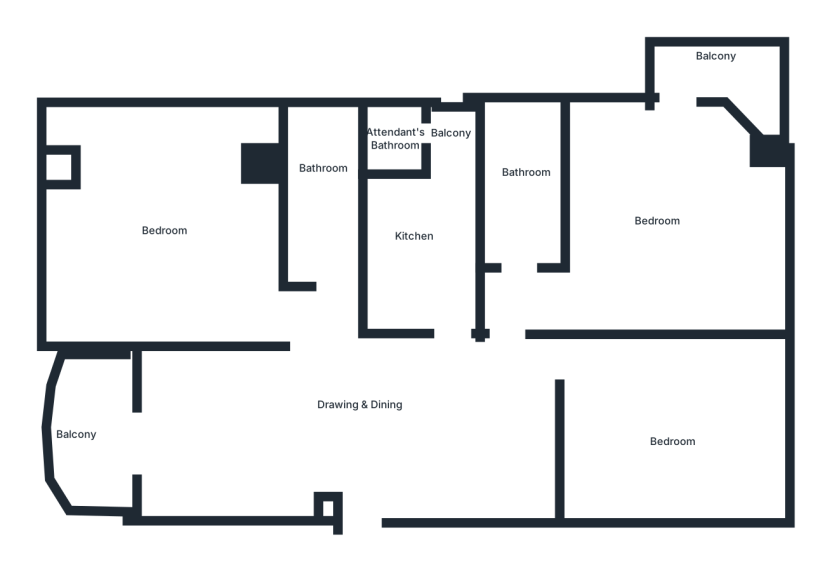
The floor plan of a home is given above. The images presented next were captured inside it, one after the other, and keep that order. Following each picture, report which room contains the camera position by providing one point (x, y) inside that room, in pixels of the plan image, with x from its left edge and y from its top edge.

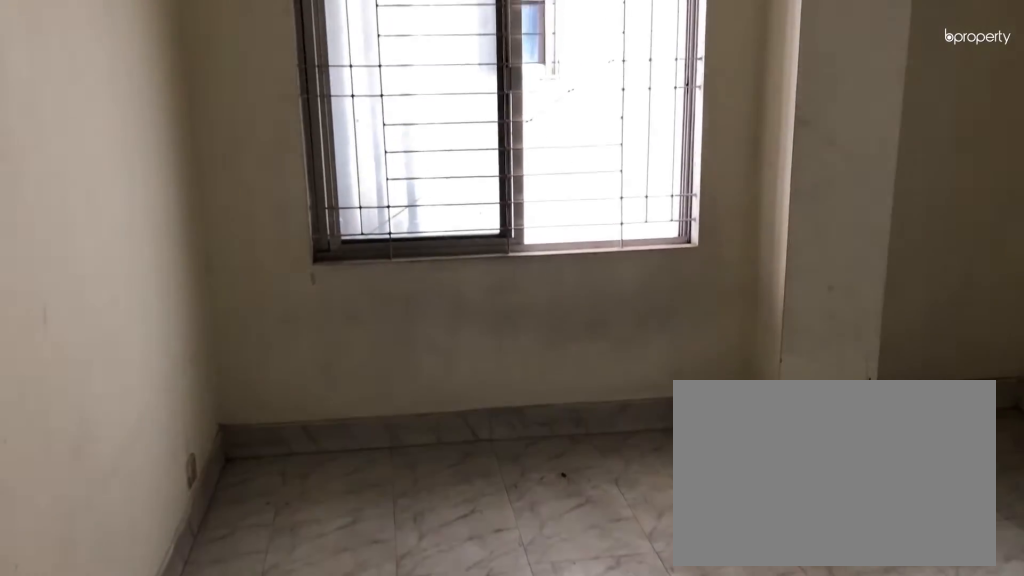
(157, 231)
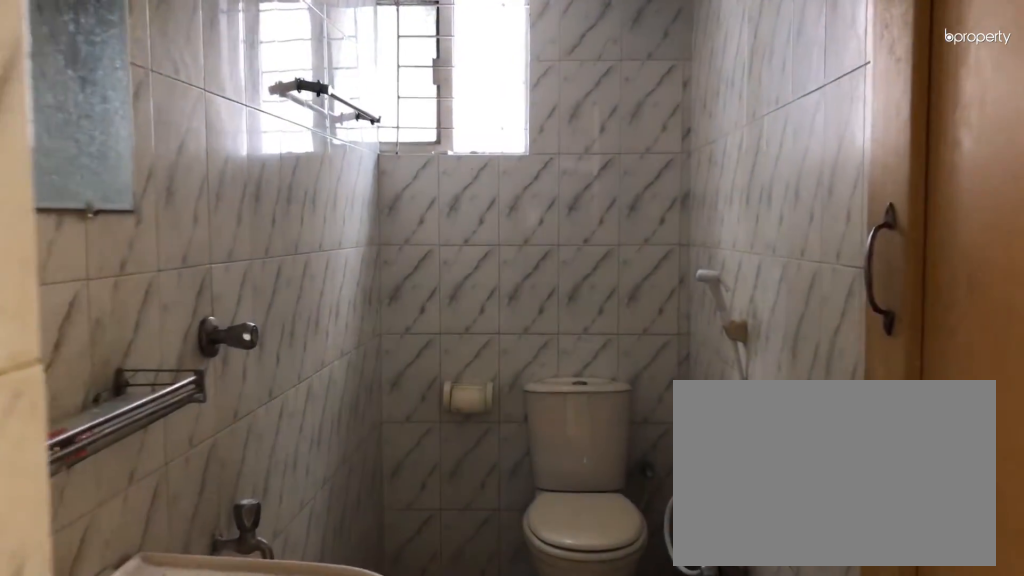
(324, 184)
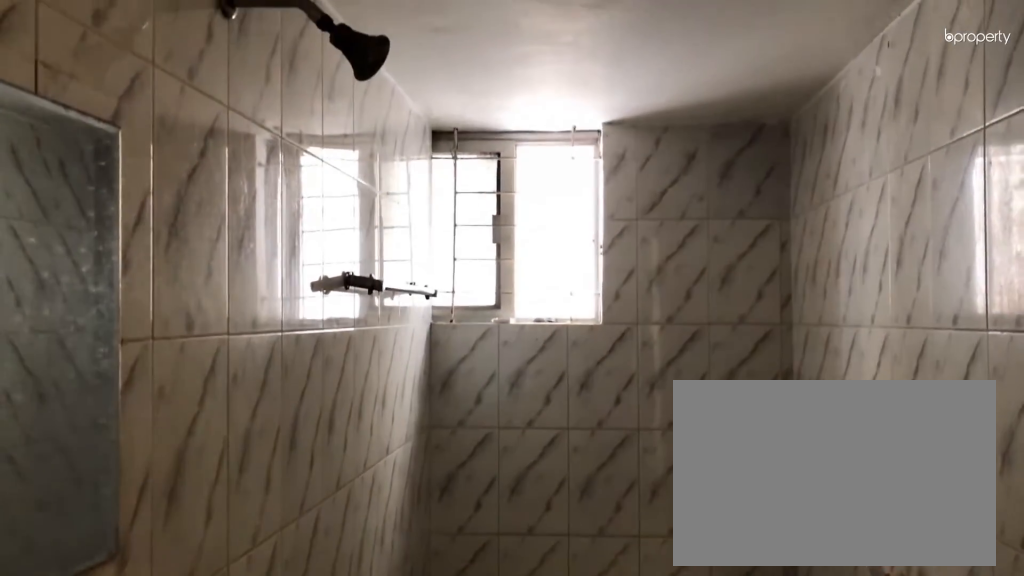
(324, 184)
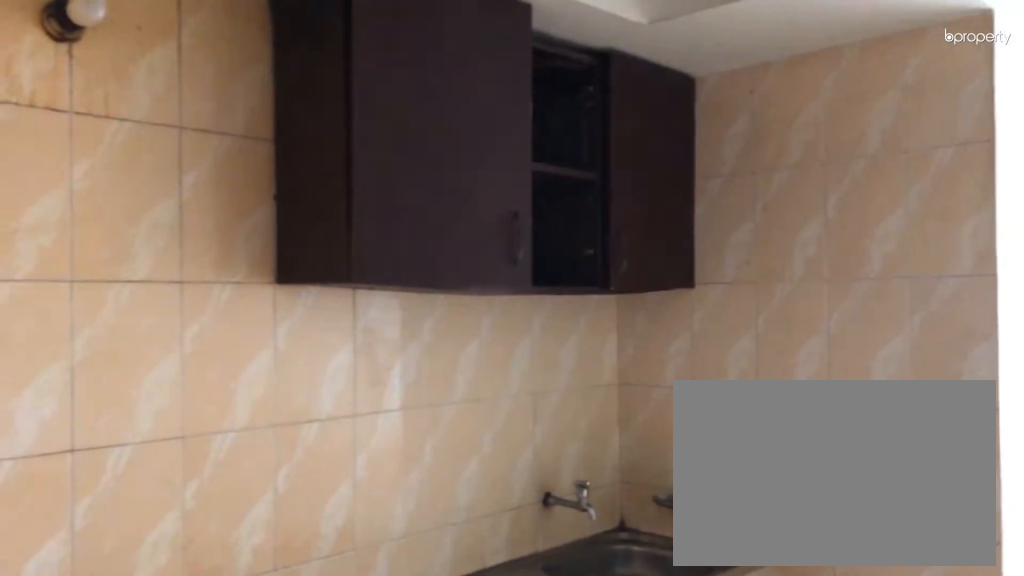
(424, 251)
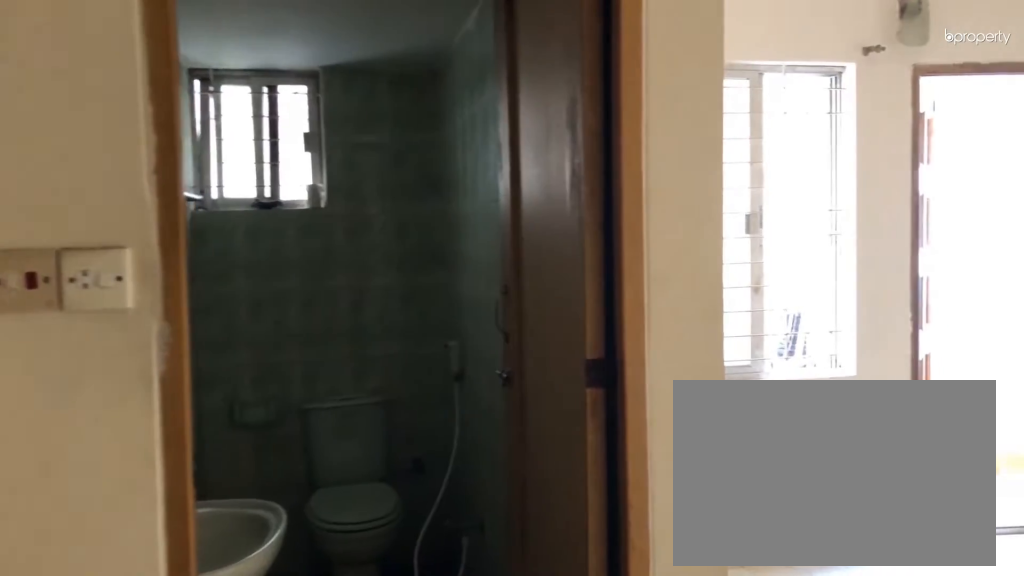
(530, 303)
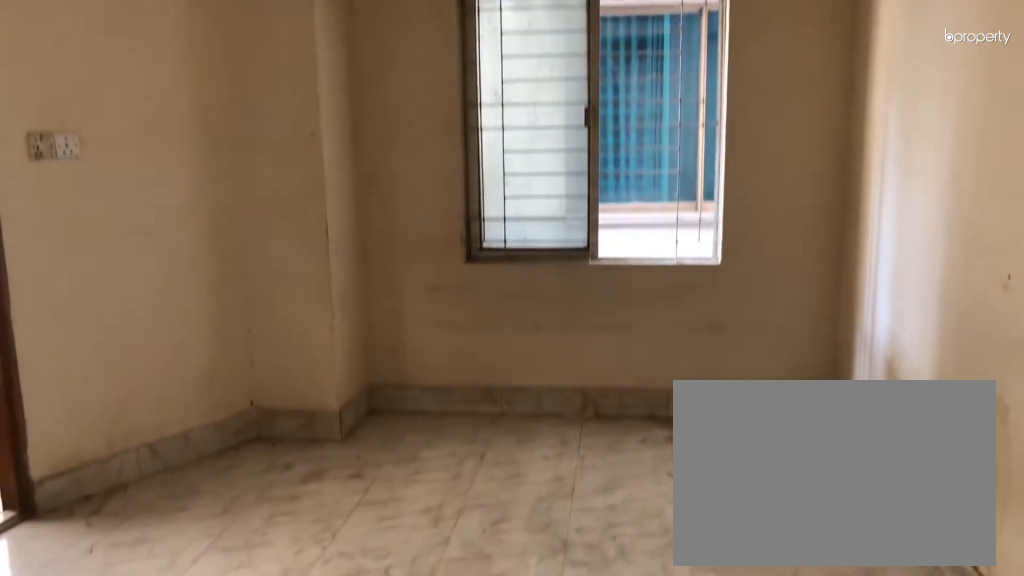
(663, 230)
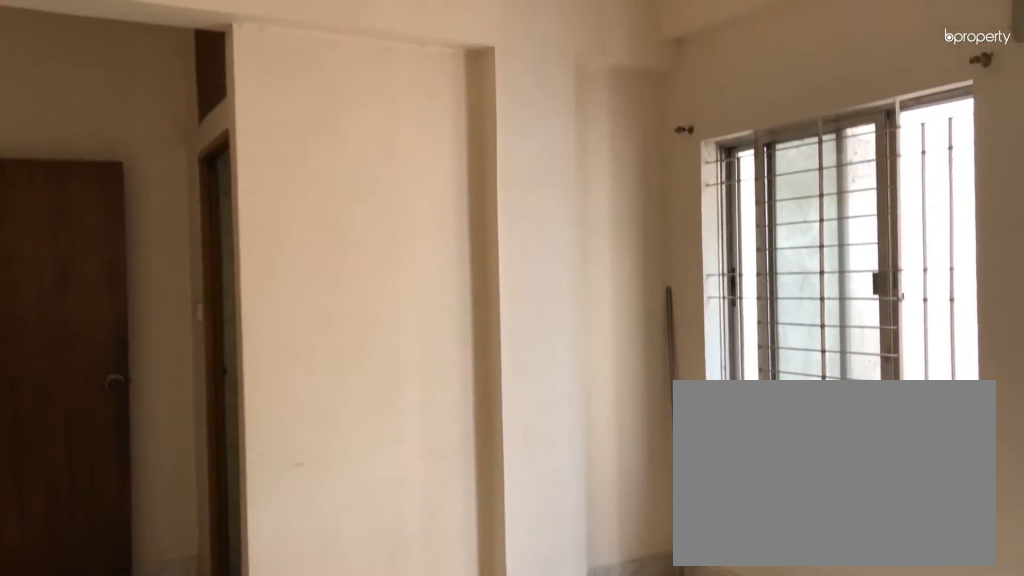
(663, 230)
